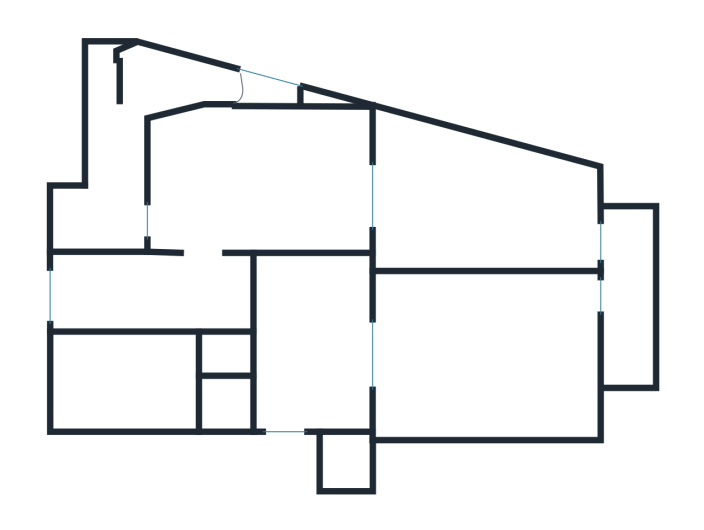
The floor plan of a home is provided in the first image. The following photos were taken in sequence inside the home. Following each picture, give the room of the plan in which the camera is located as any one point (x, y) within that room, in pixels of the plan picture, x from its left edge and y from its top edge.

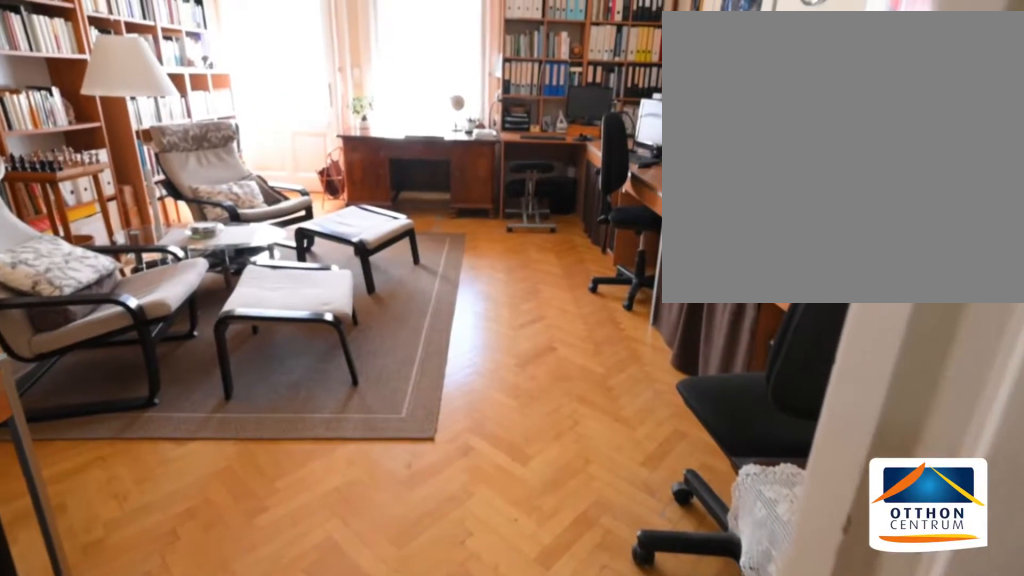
(487, 354)
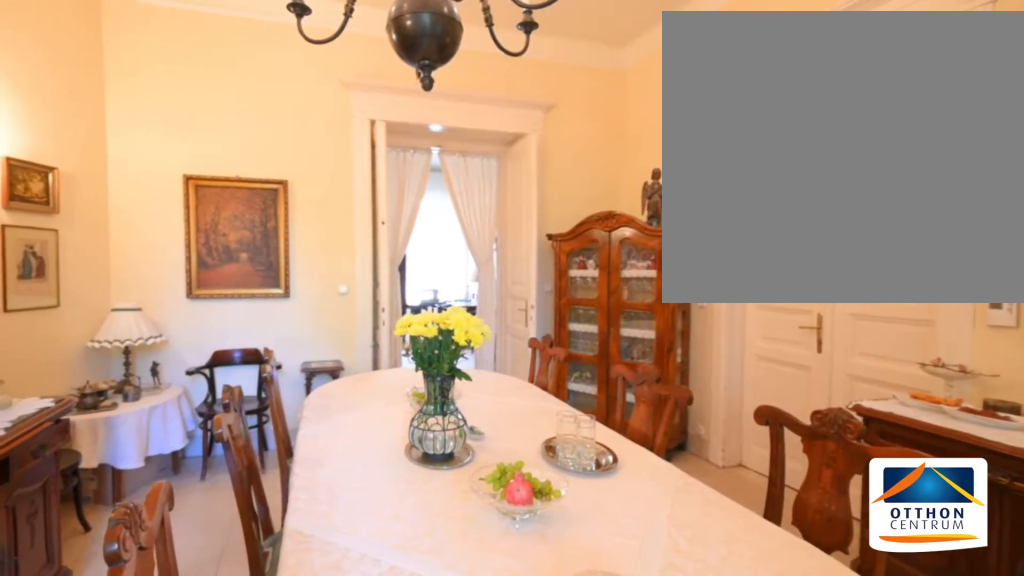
(274, 176)
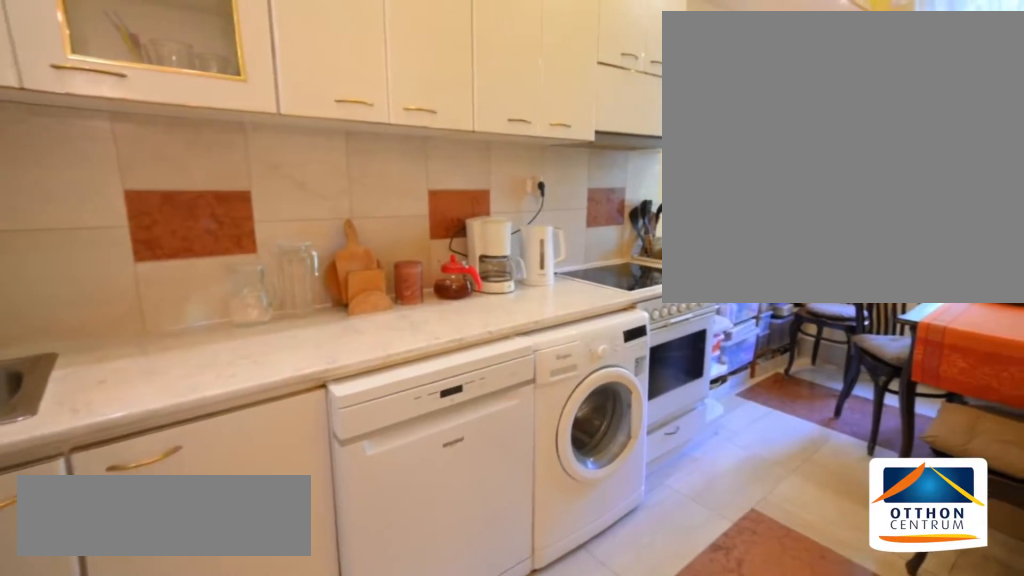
(161, 293)
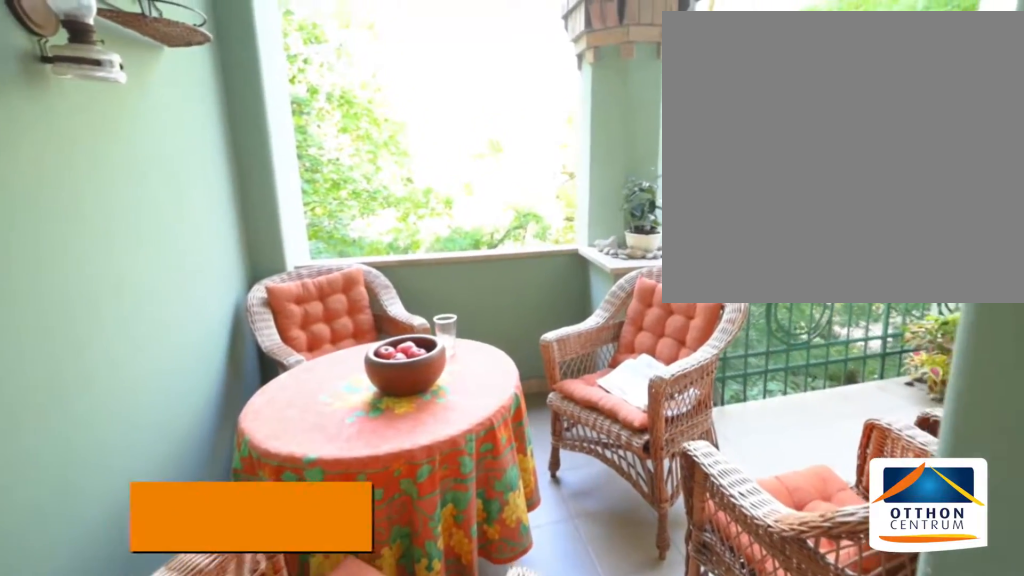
(115, 183)
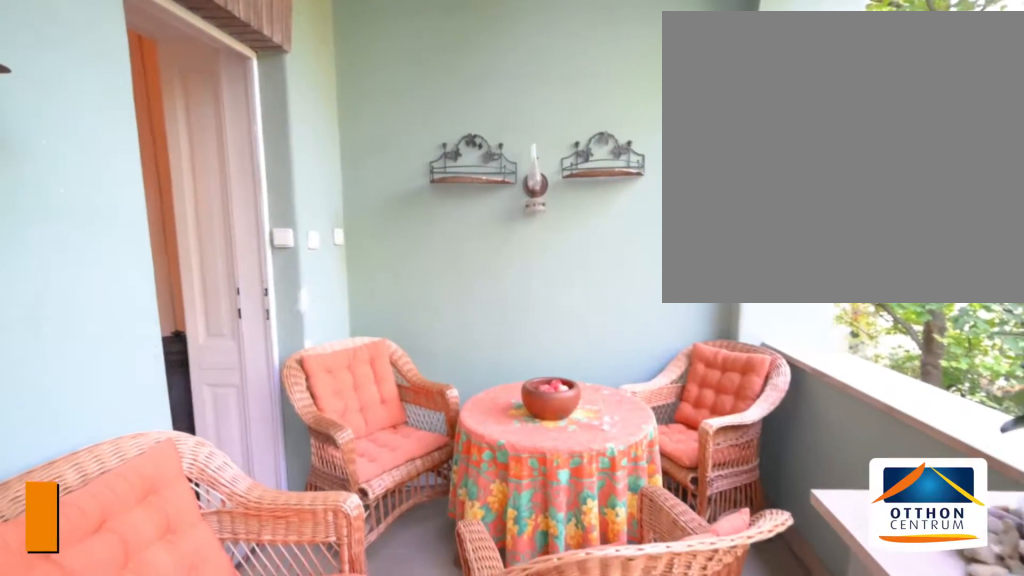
(115, 183)
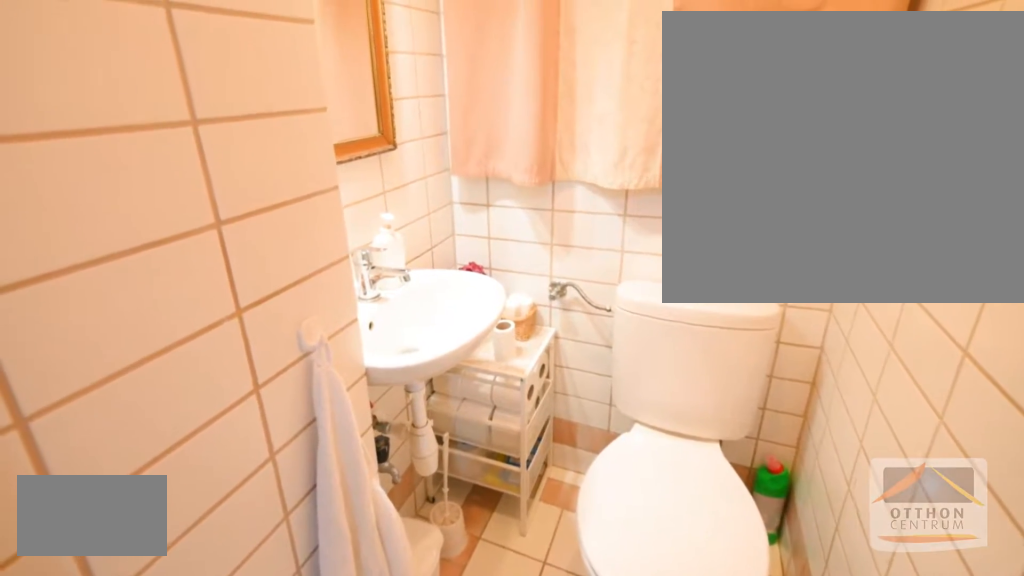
(349, 461)
